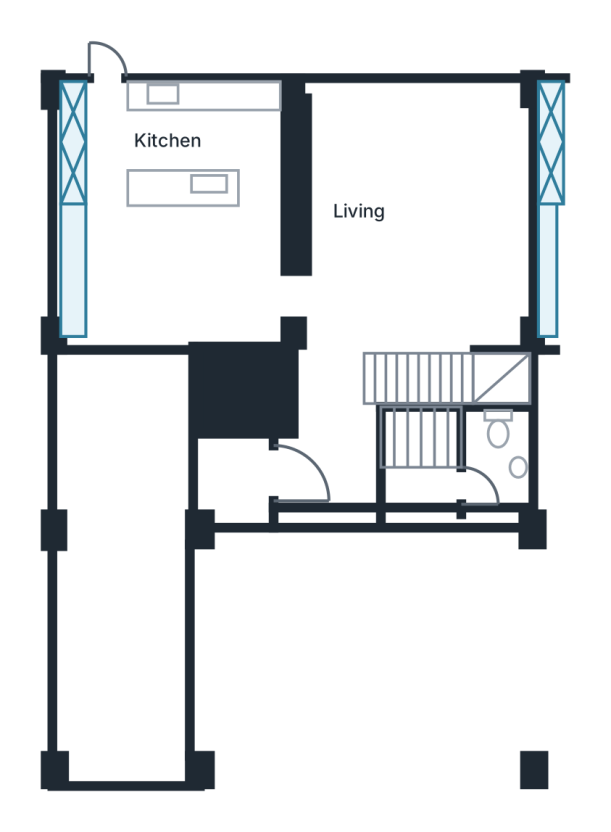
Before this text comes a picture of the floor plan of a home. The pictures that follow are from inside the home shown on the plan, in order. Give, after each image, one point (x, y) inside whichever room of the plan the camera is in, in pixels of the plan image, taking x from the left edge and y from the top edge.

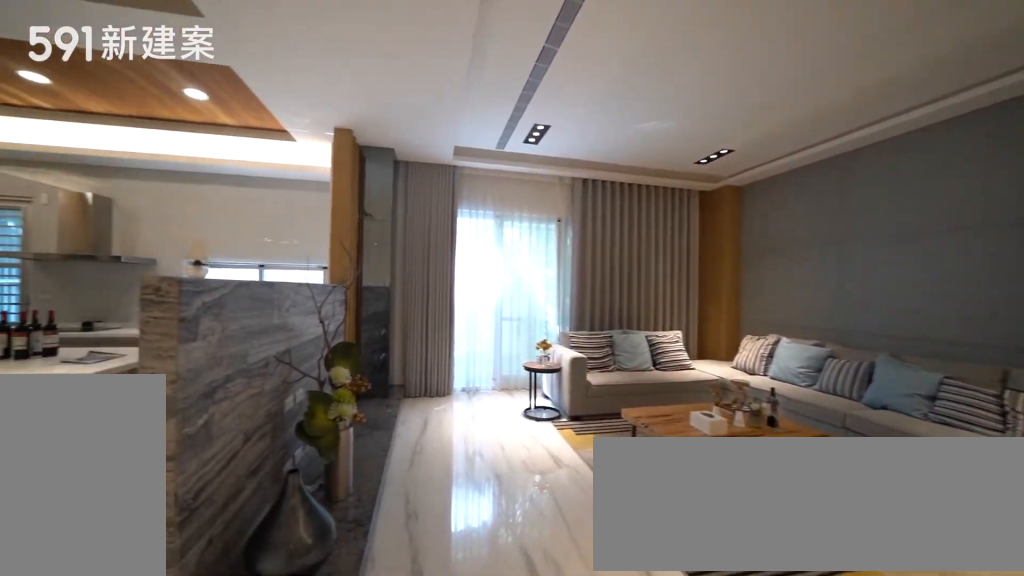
(413, 211)
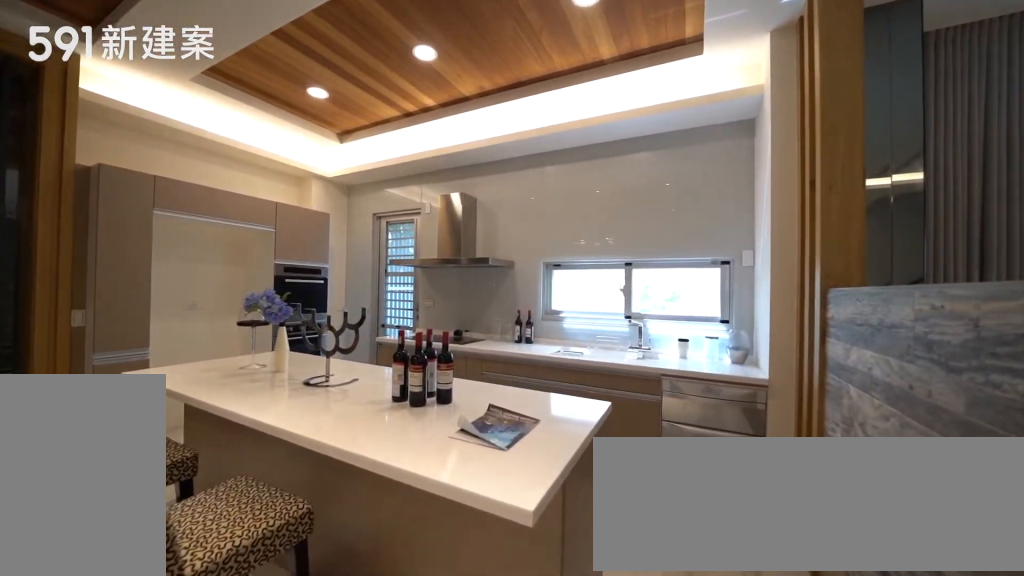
(156, 160)
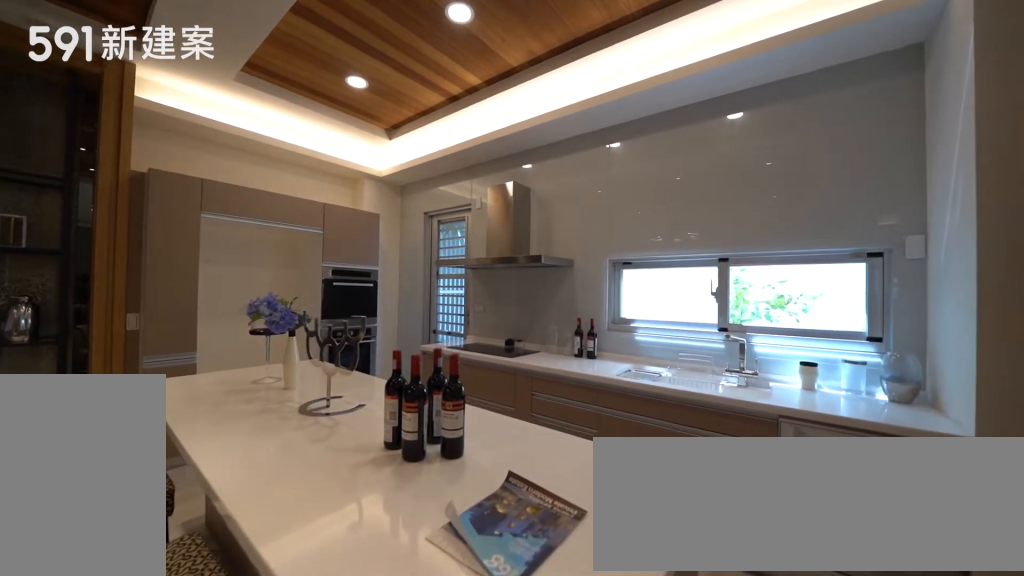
(156, 160)
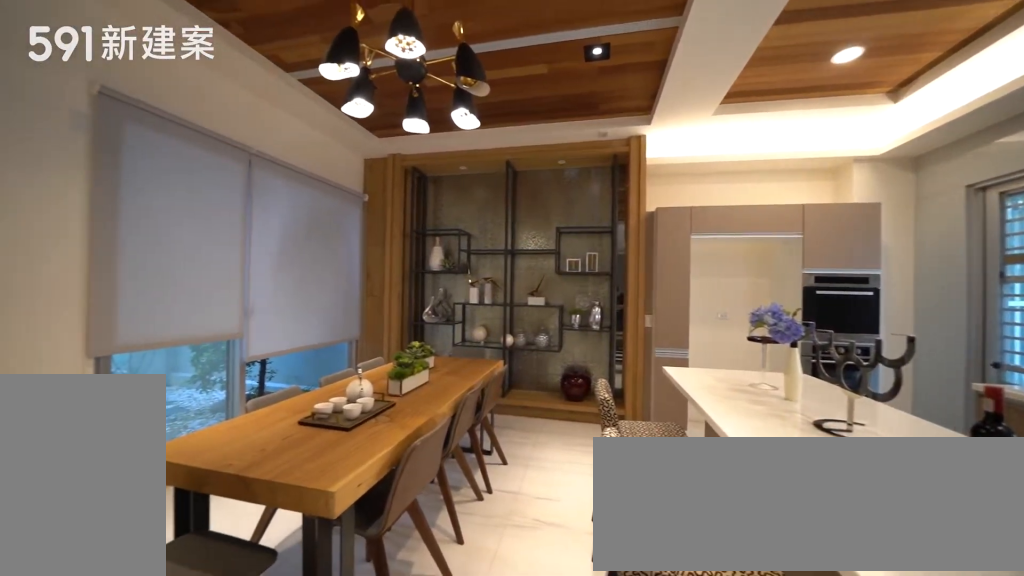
(160, 297)
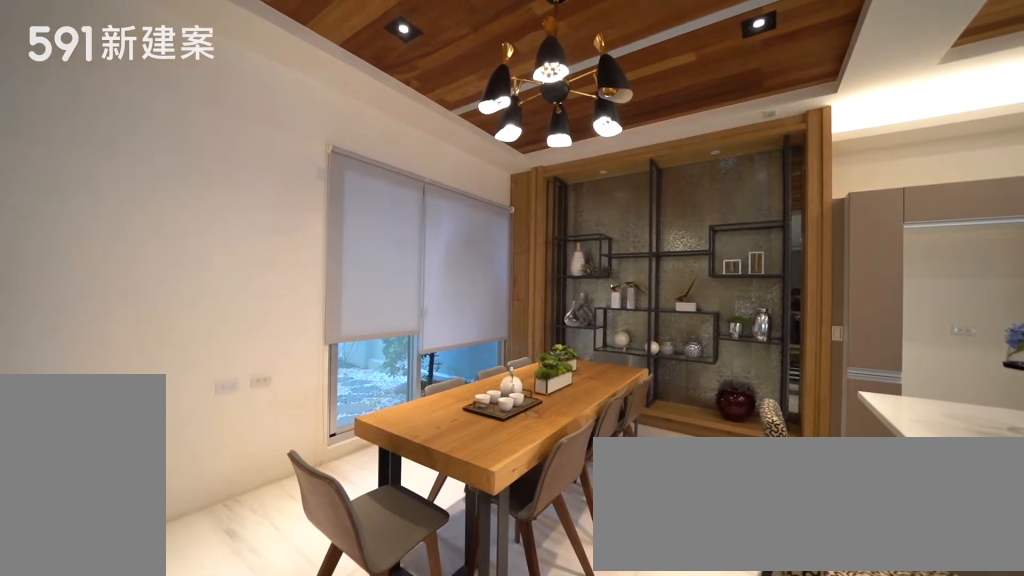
(160, 297)
